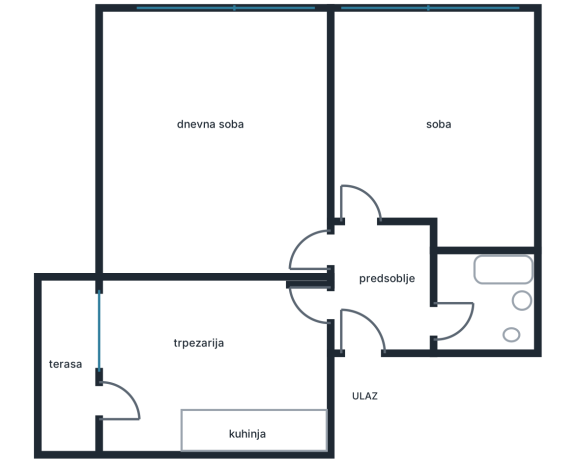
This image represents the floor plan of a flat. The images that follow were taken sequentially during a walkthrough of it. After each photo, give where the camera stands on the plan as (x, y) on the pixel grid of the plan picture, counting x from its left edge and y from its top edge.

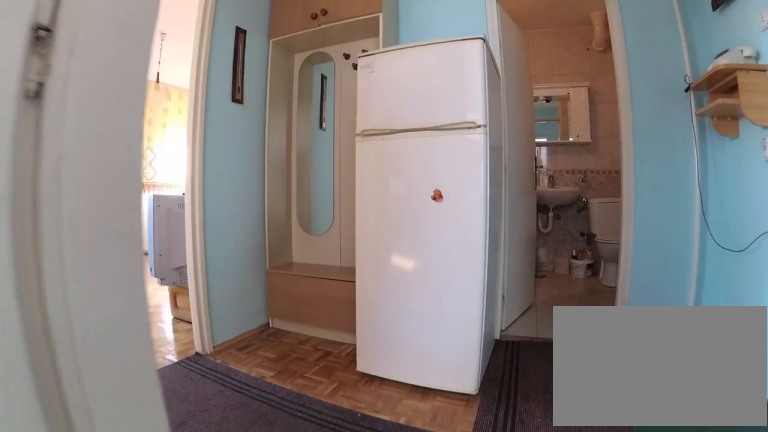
(299, 327)
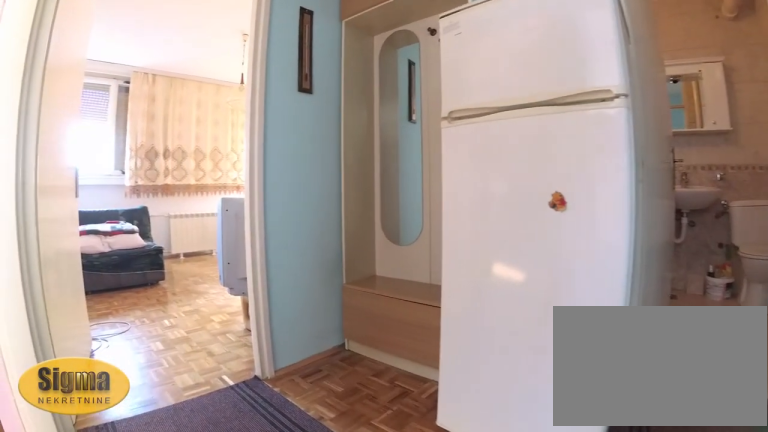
(330, 326)
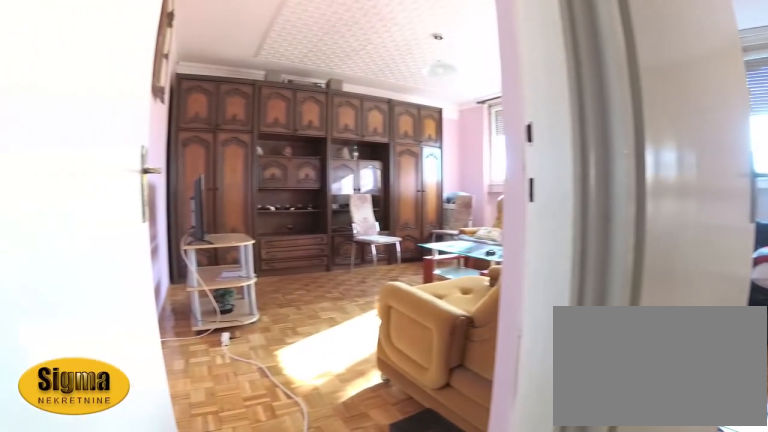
(371, 268)
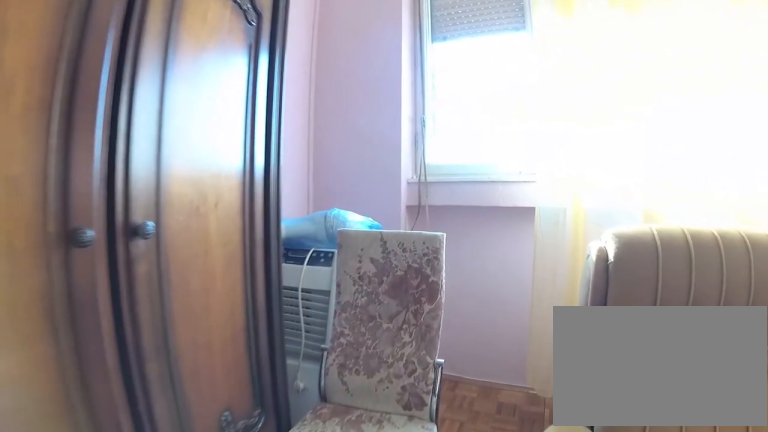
(163, 123)
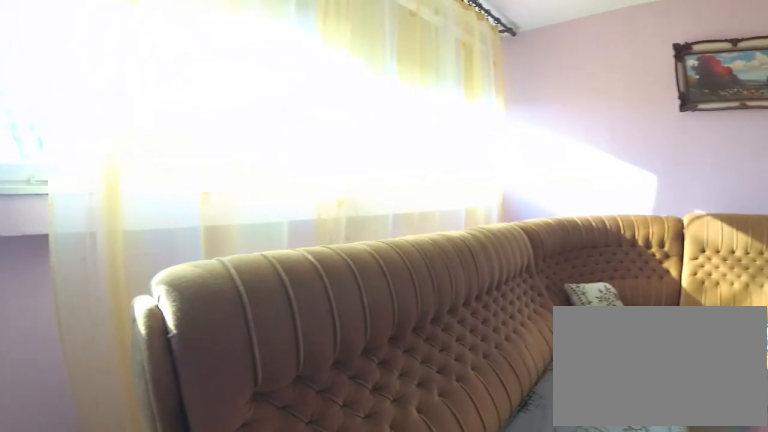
(145, 114)
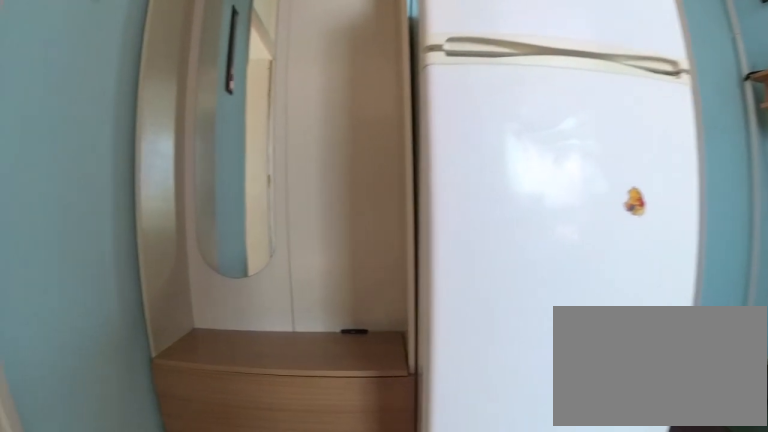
(349, 259)
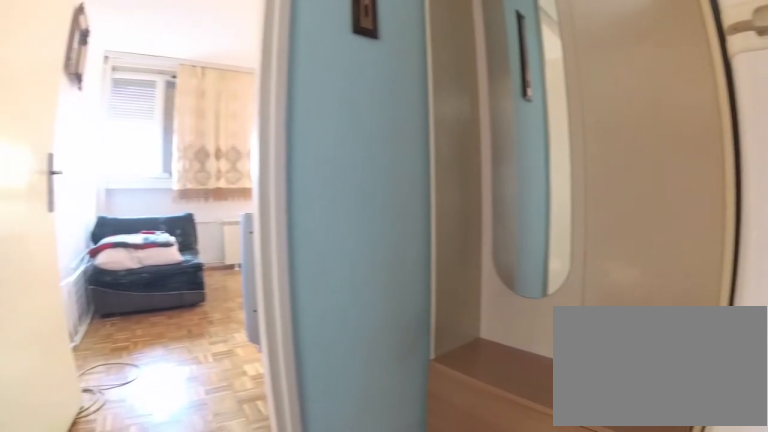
(356, 268)
